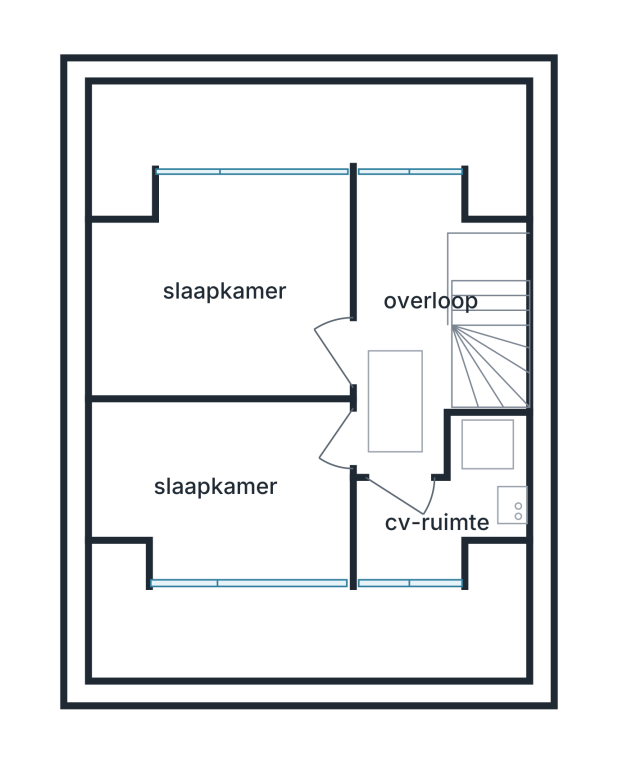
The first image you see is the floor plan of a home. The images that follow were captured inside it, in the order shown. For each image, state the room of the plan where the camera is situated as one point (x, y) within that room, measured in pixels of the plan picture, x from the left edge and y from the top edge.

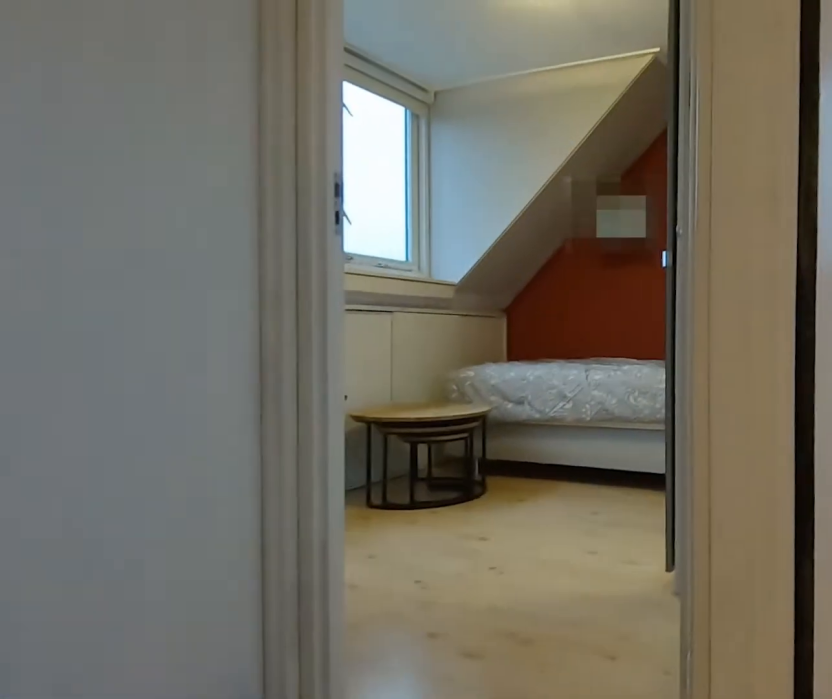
(410, 298)
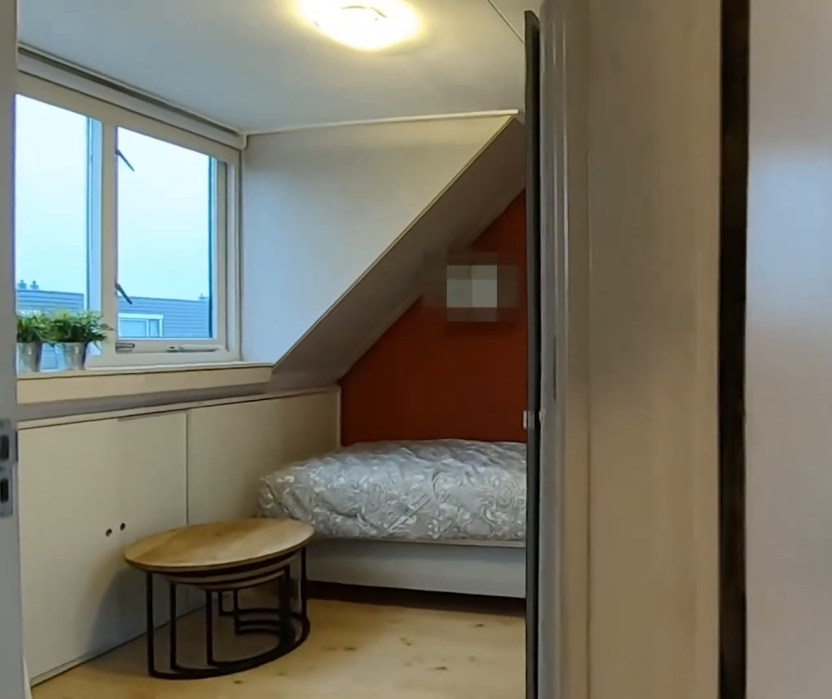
(410, 298)
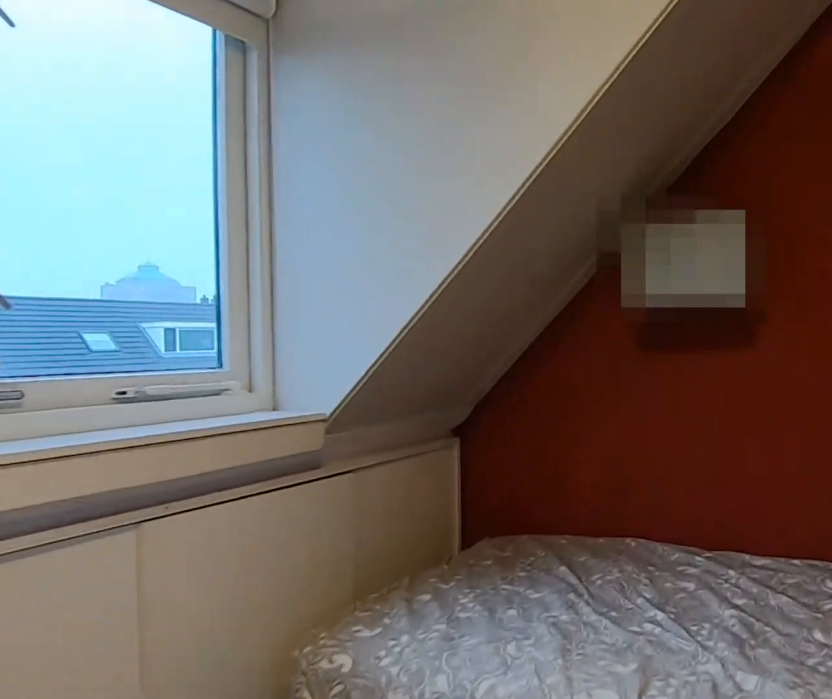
(224, 488)
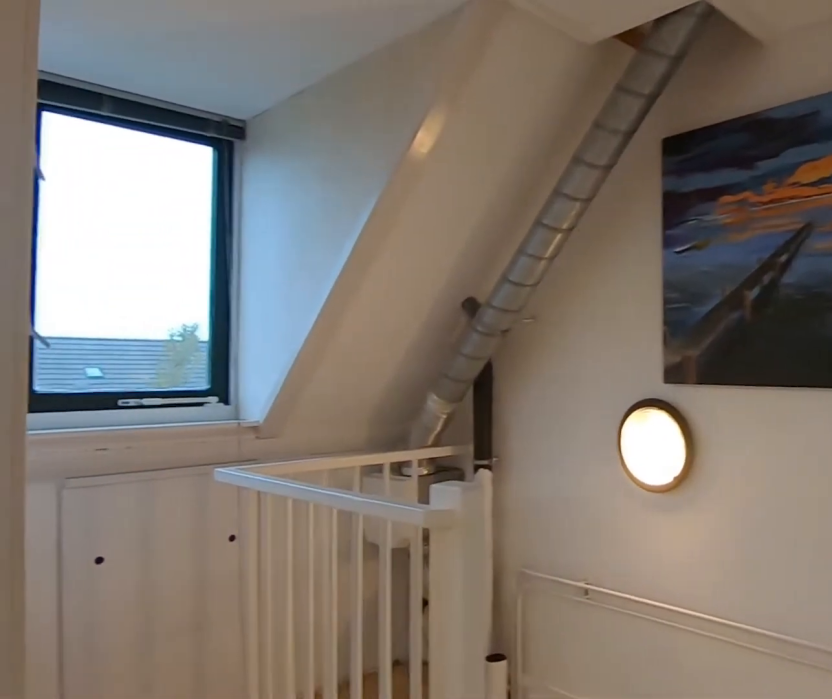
(410, 297)
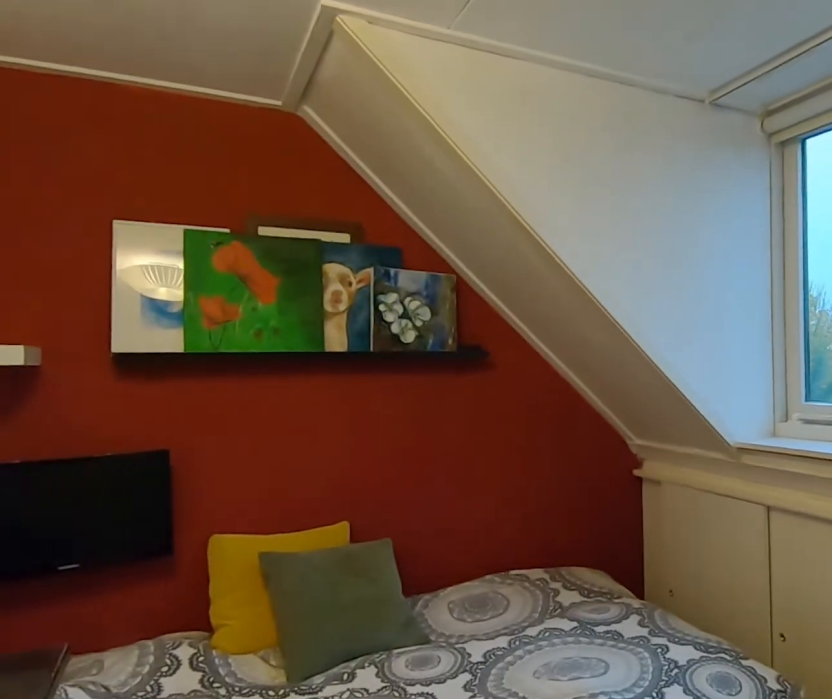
(223, 287)
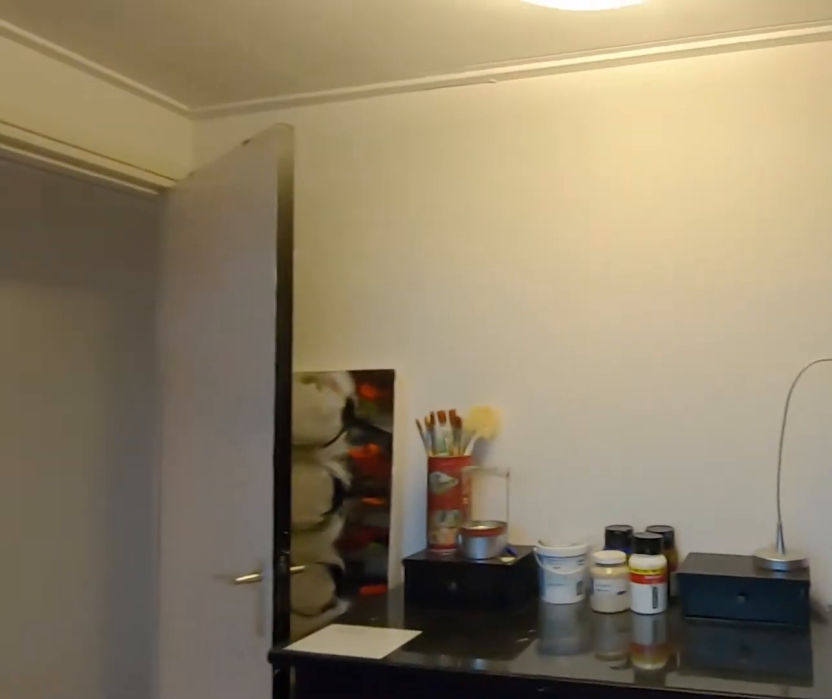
(223, 287)
